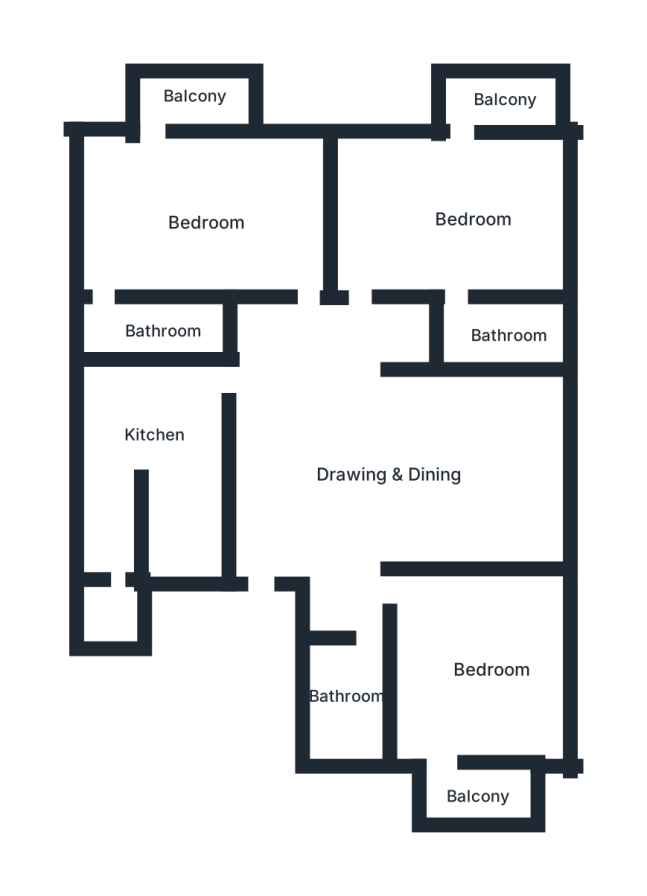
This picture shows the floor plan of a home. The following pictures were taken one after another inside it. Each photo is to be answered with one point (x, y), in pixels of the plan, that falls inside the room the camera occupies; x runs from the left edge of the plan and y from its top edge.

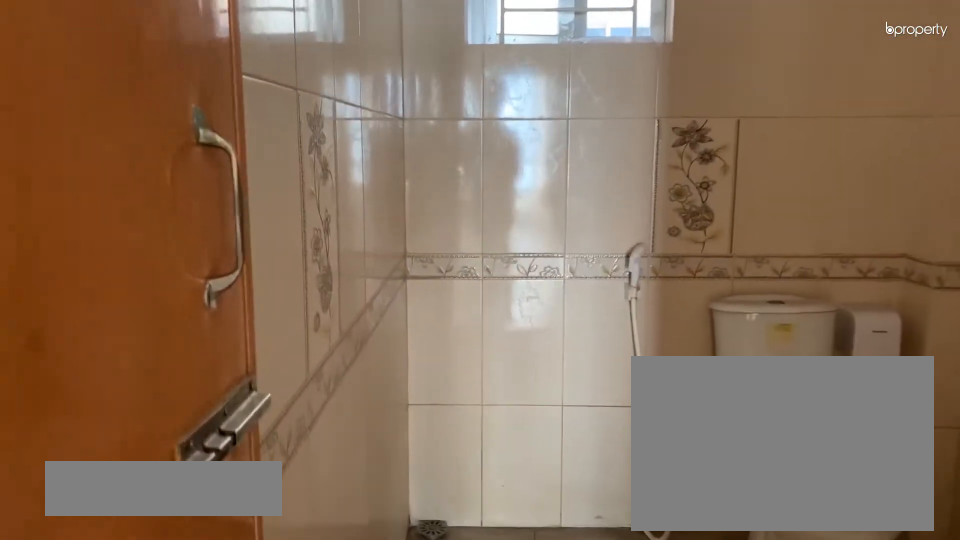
(356, 702)
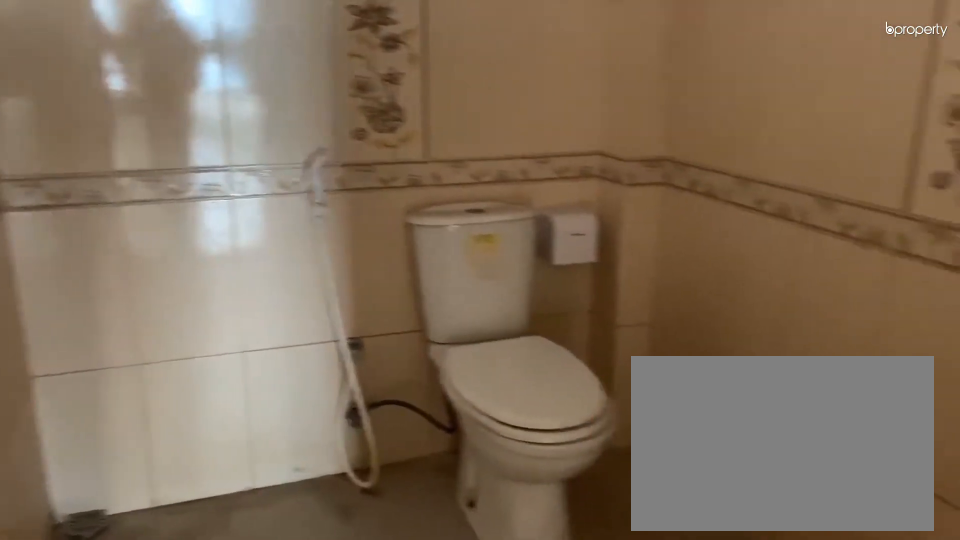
(356, 702)
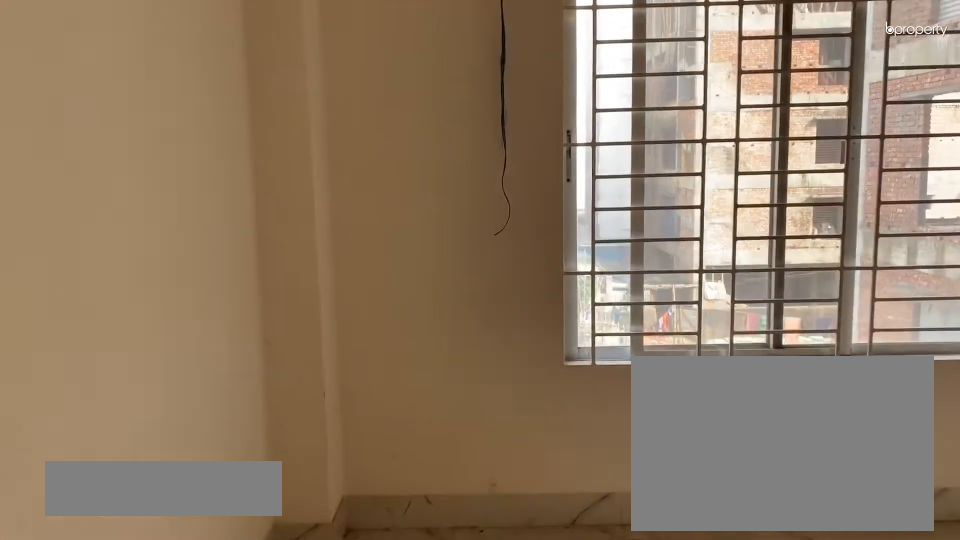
(478, 682)
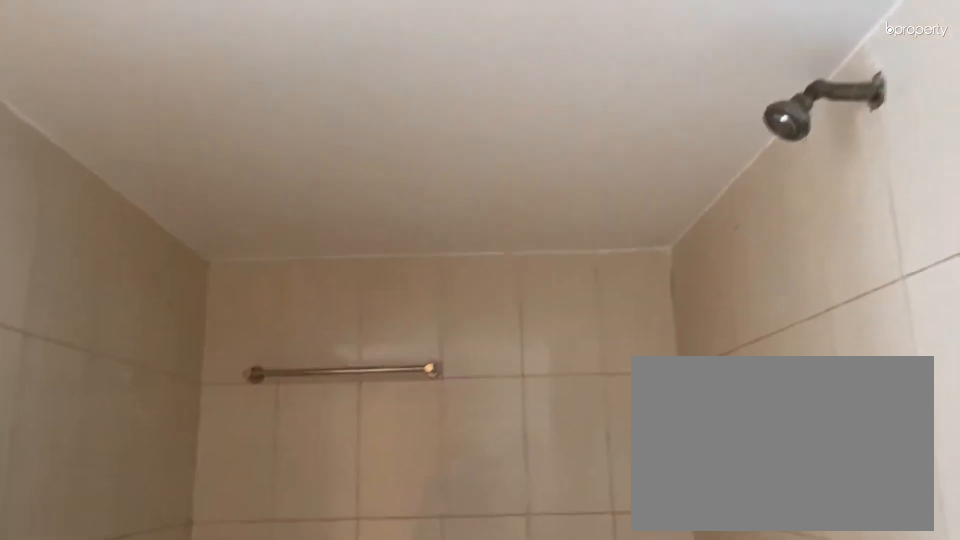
(178, 334)
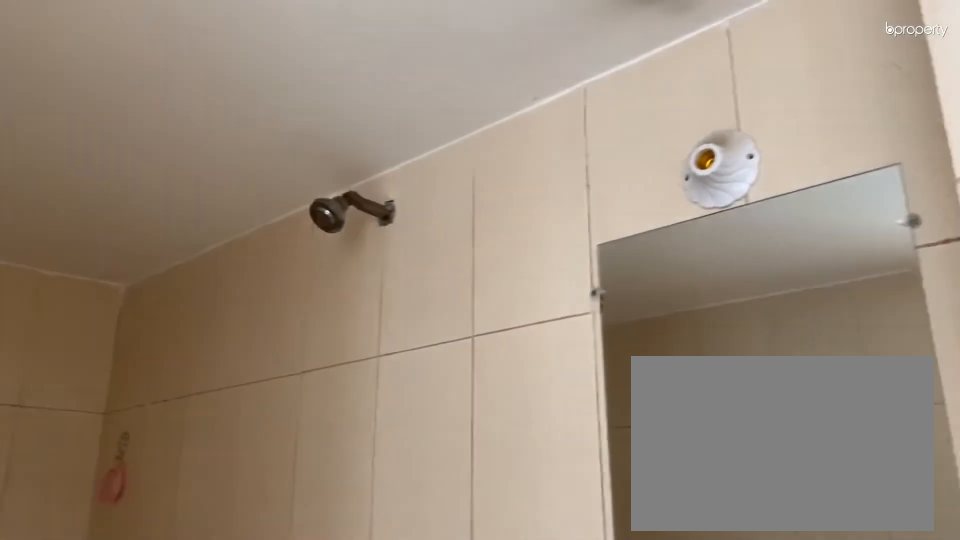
(178, 334)
